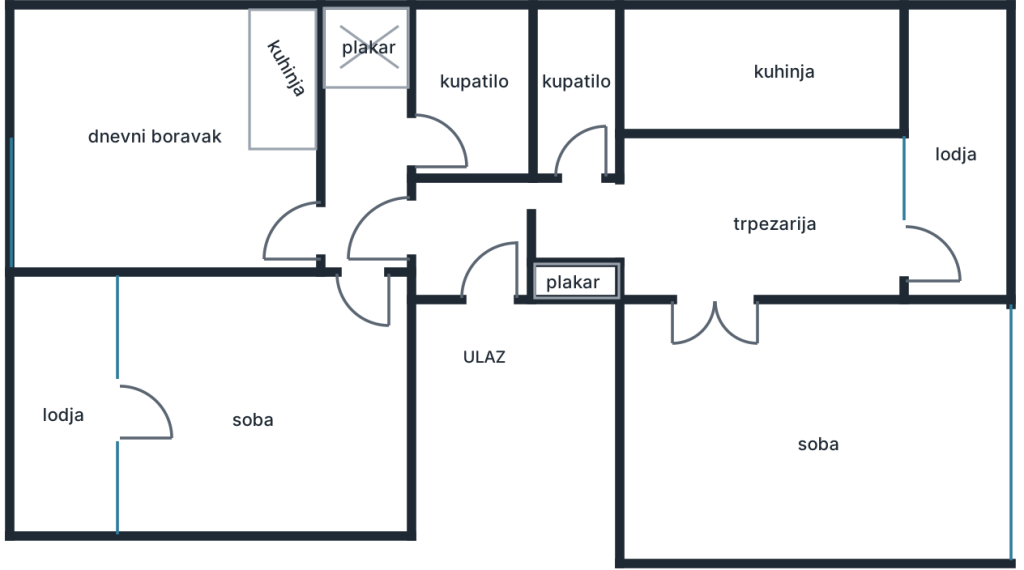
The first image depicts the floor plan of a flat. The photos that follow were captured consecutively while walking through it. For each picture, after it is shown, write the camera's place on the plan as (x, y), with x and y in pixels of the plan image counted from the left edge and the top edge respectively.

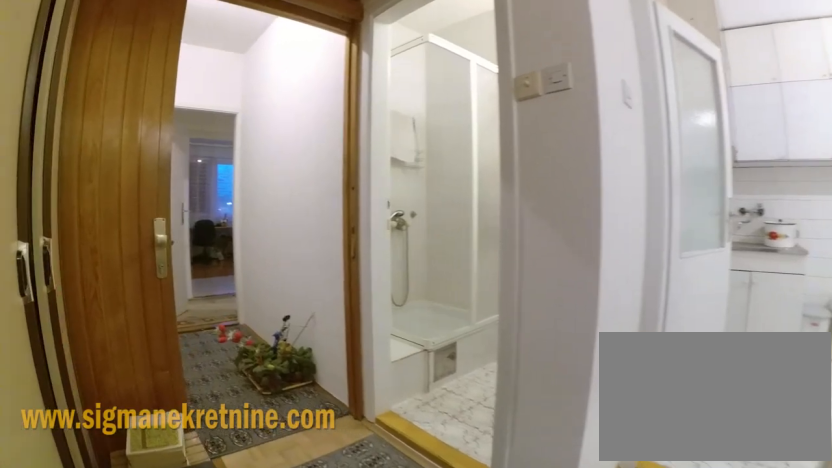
(690, 277)
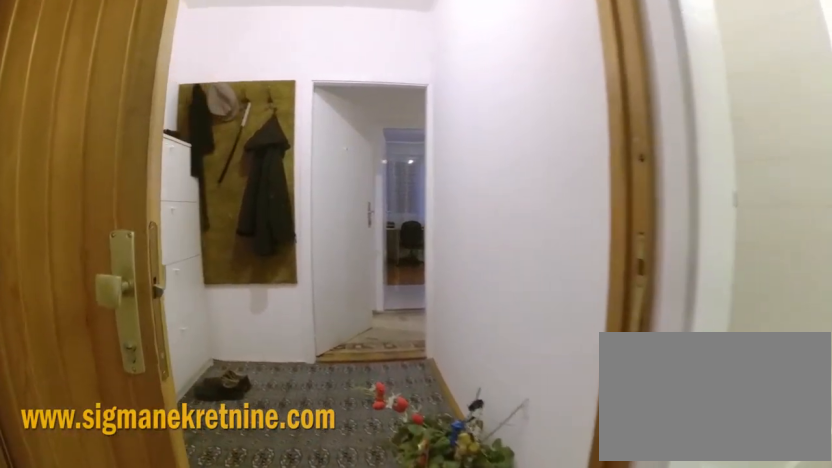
(613, 236)
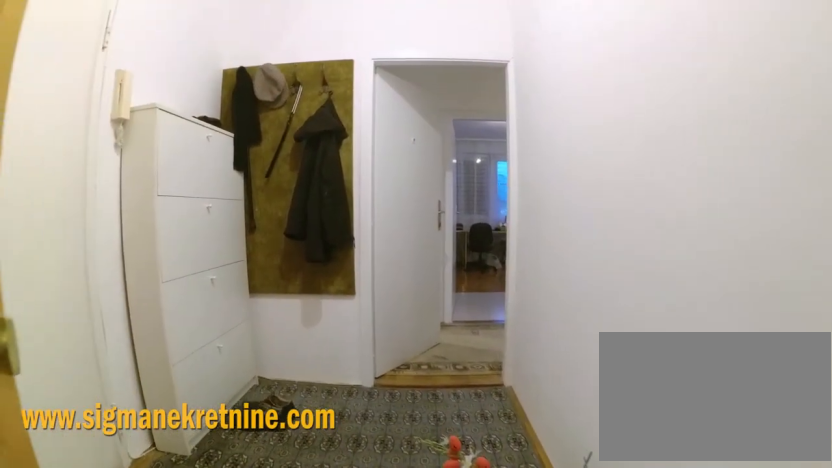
(567, 238)
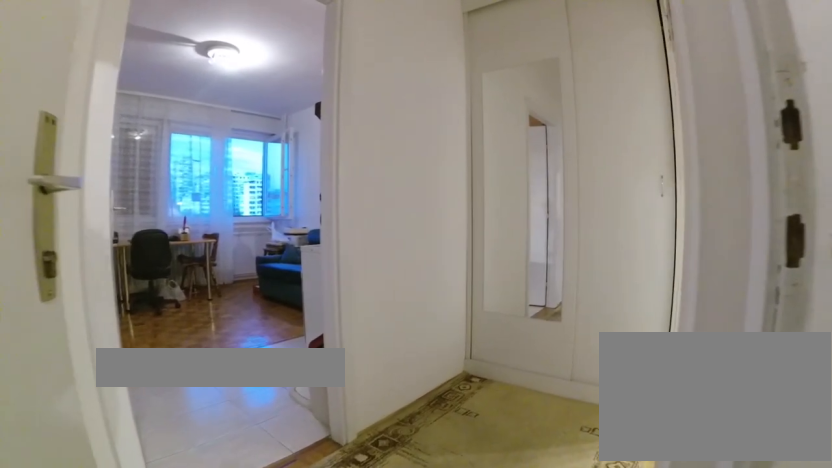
(435, 241)
